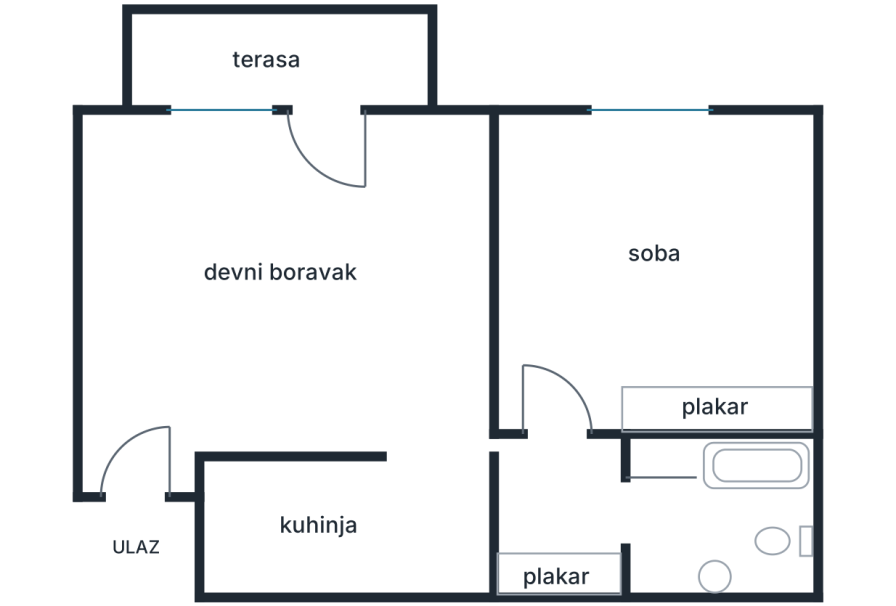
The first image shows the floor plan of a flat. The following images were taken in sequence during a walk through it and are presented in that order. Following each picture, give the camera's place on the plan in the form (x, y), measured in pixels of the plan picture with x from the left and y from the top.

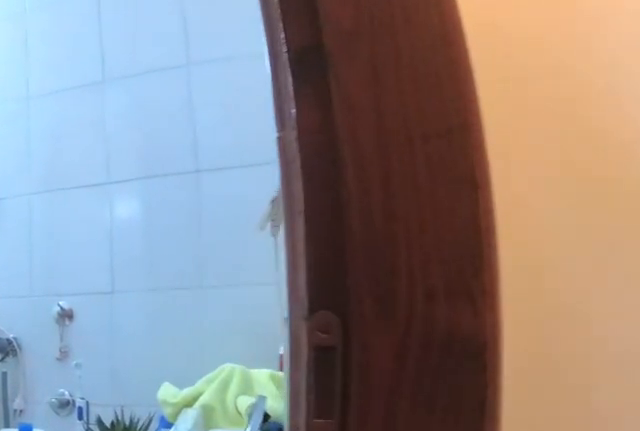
(587, 471)
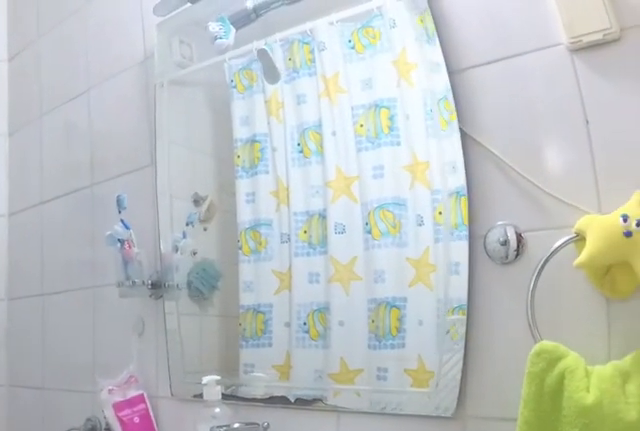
(656, 484)
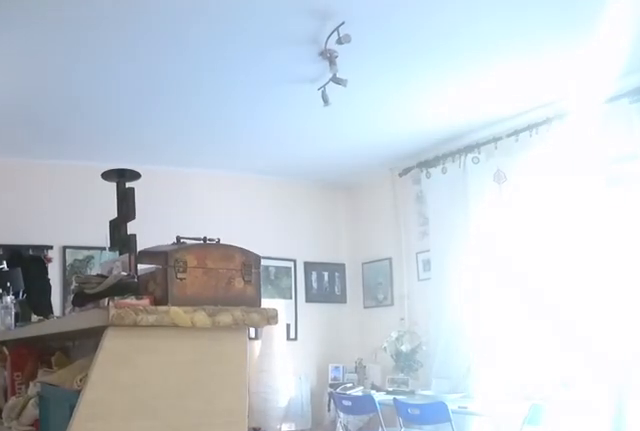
(443, 491)
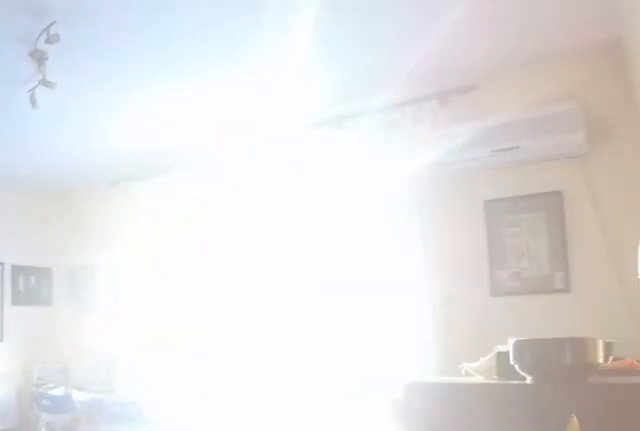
(440, 491)
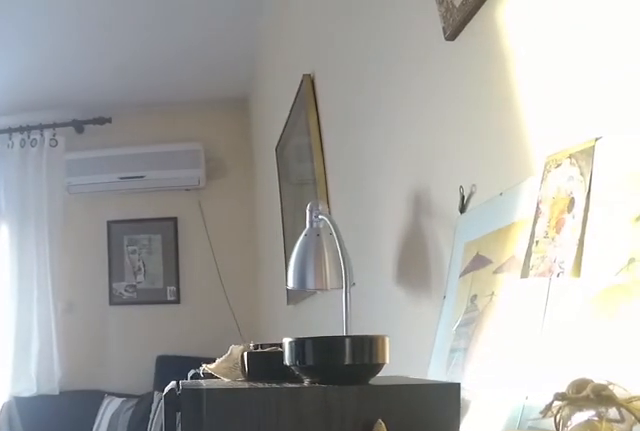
(423, 485)
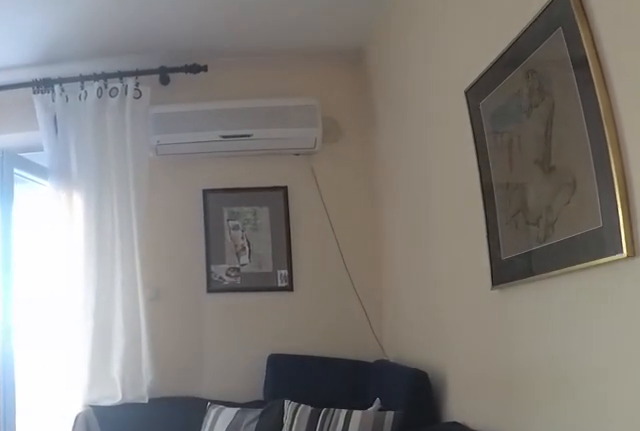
(370, 394)
